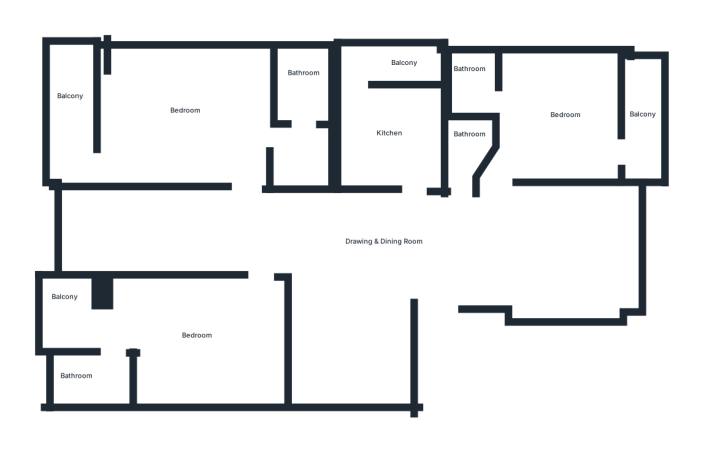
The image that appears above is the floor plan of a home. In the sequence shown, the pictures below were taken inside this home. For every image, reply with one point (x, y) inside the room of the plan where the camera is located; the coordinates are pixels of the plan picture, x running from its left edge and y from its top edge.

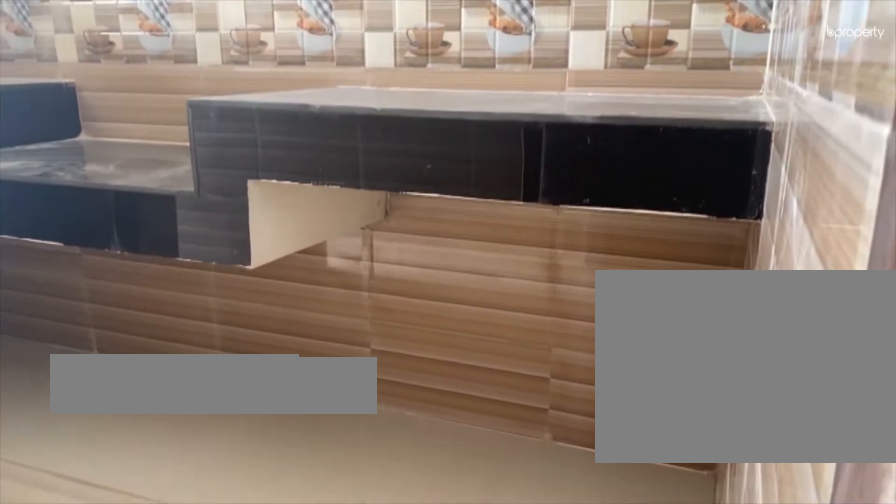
(397, 137)
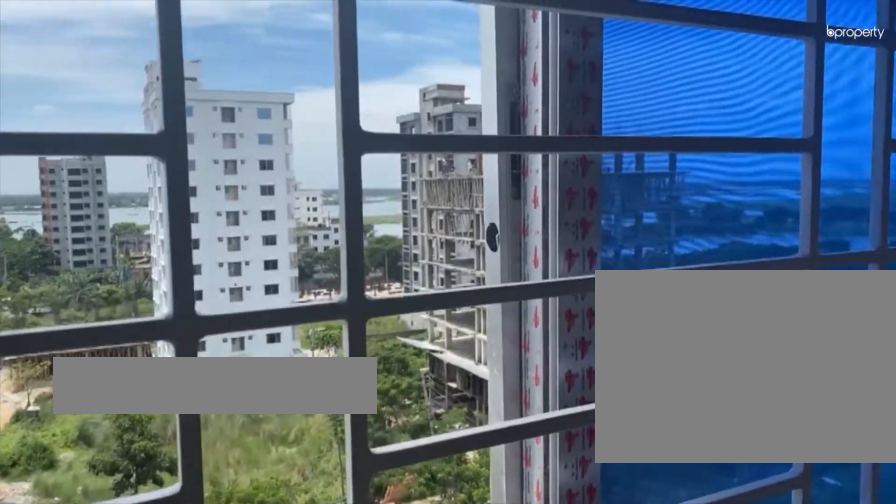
(401, 60)
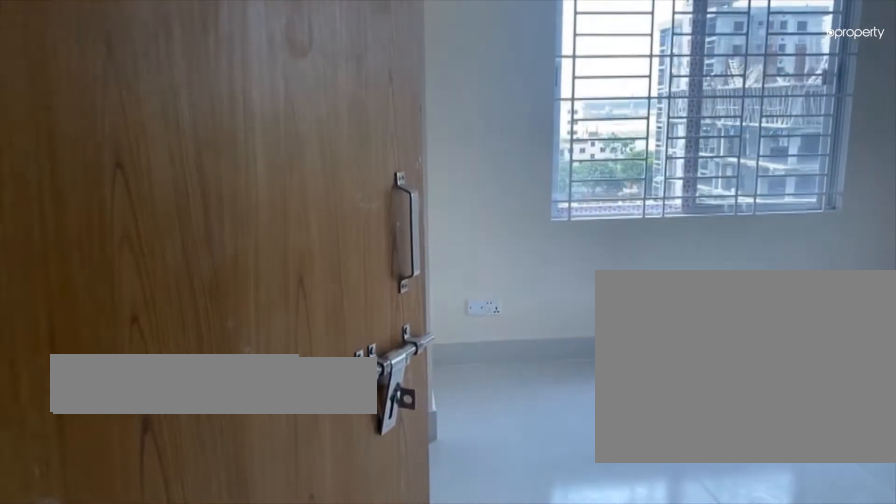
(566, 116)
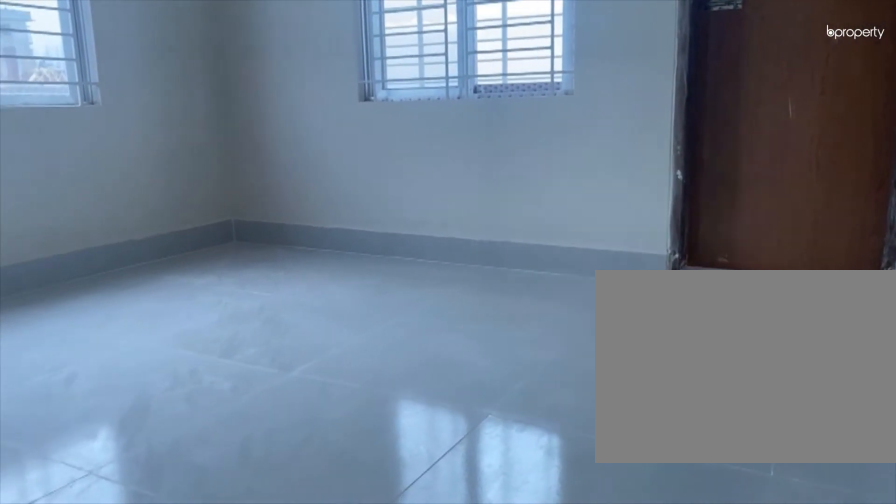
(566, 116)
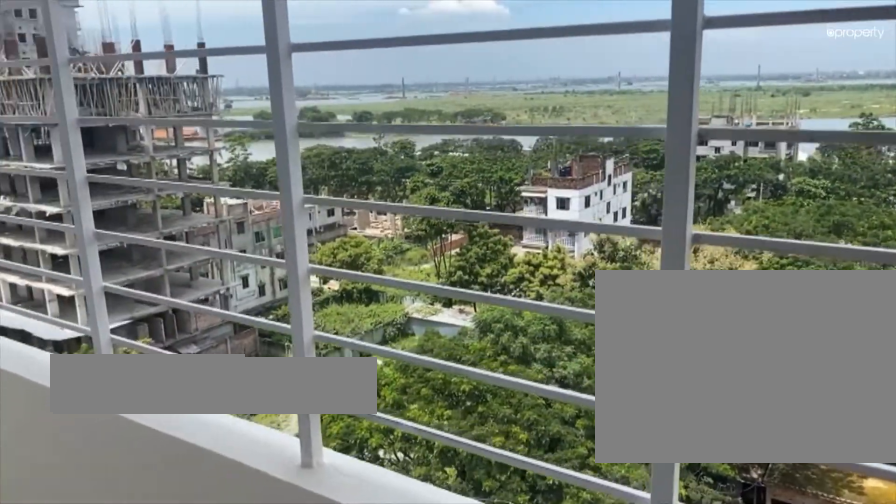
(641, 118)
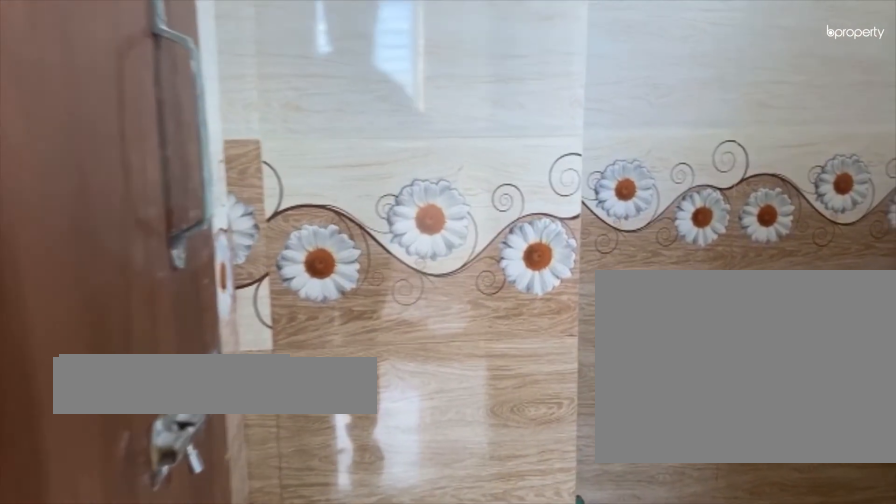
(471, 75)
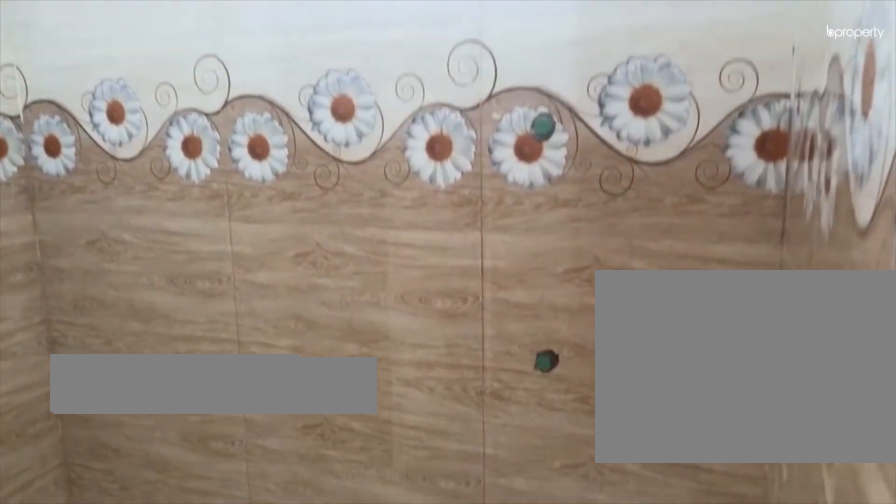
(471, 75)
